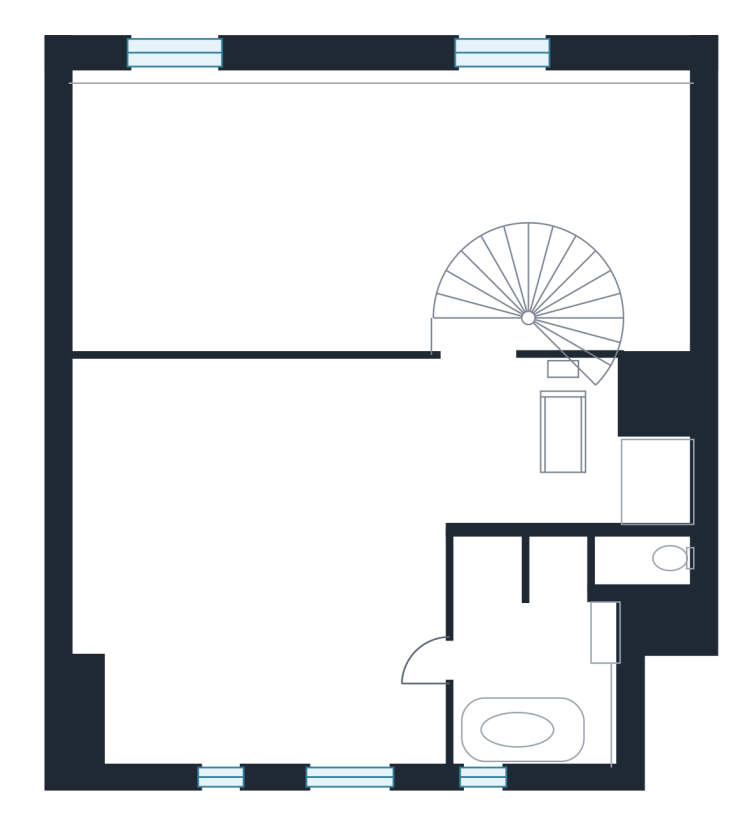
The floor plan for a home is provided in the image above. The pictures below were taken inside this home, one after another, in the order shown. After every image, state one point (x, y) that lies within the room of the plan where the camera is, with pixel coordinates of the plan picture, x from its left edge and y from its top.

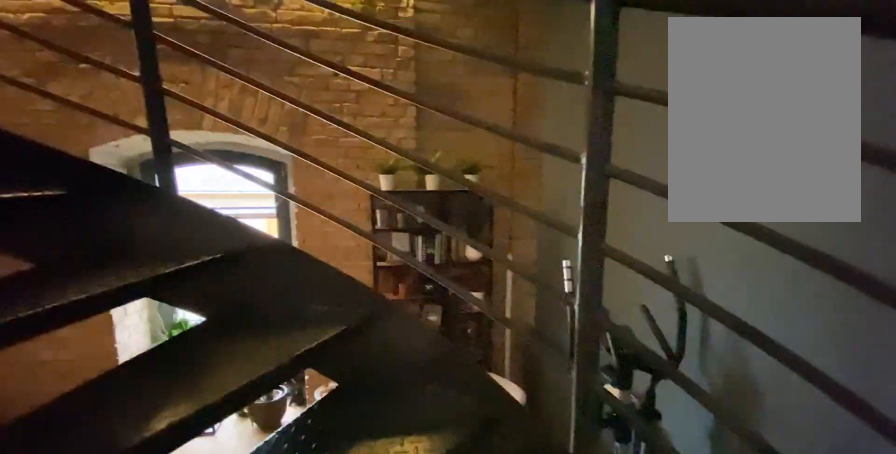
(525, 311)
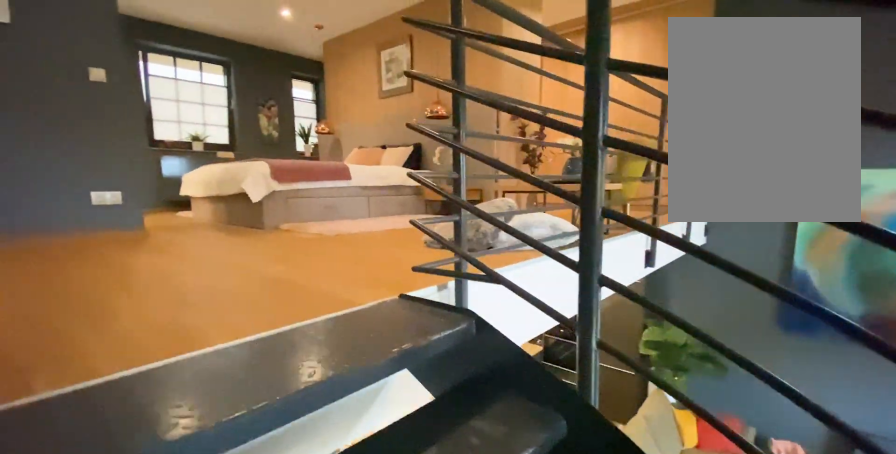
(525, 311)
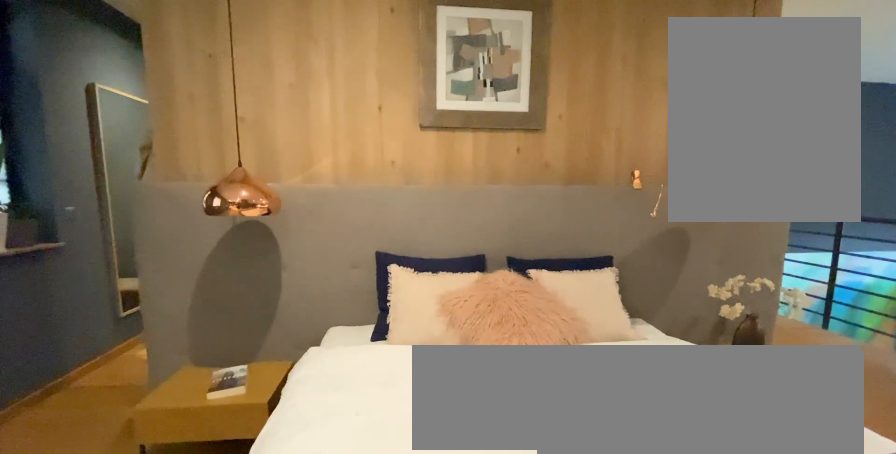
(314, 580)
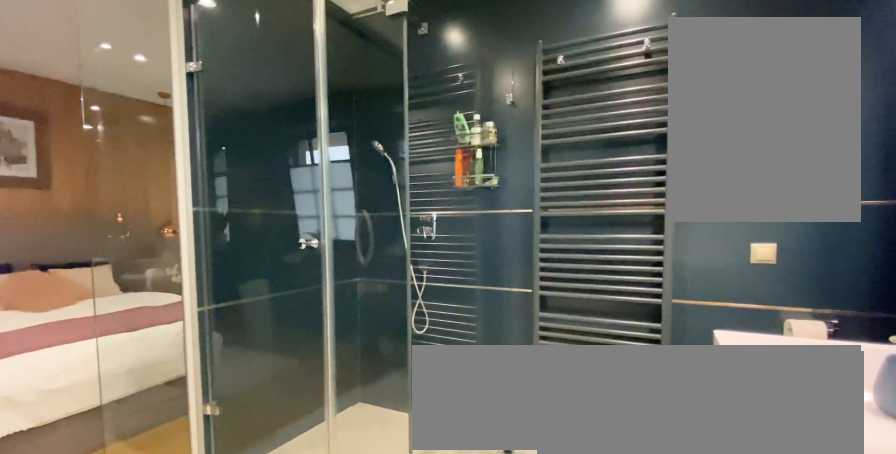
(522, 628)
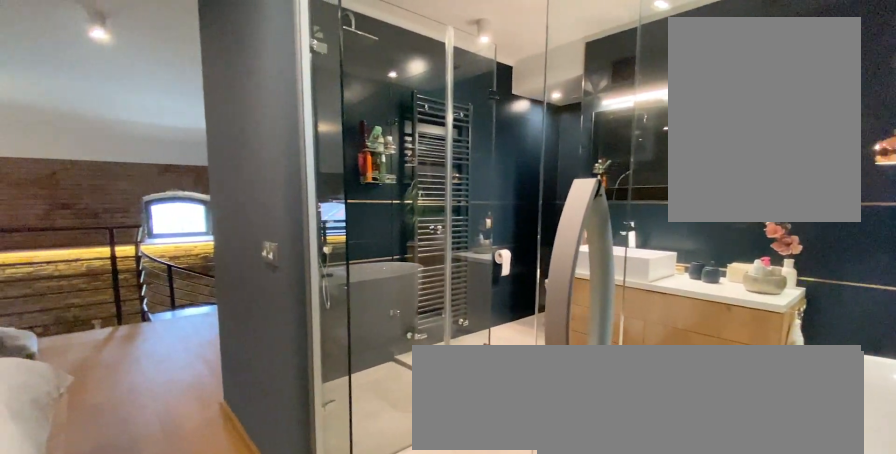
(314, 580)
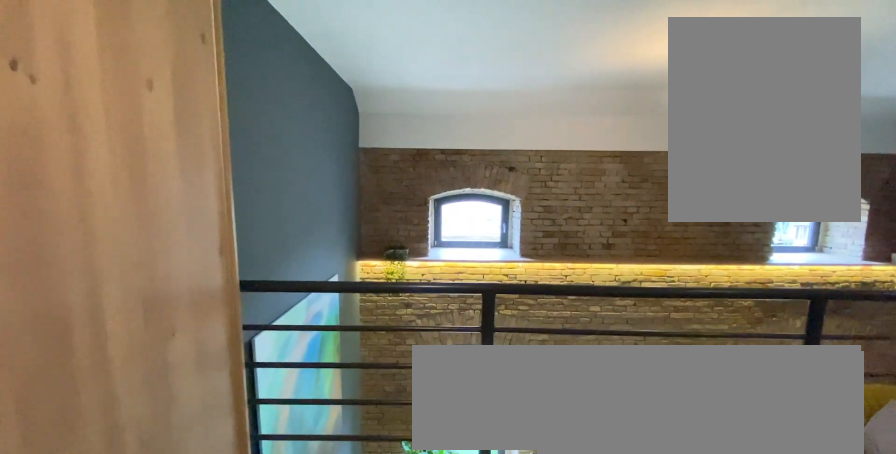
(314, 580)
